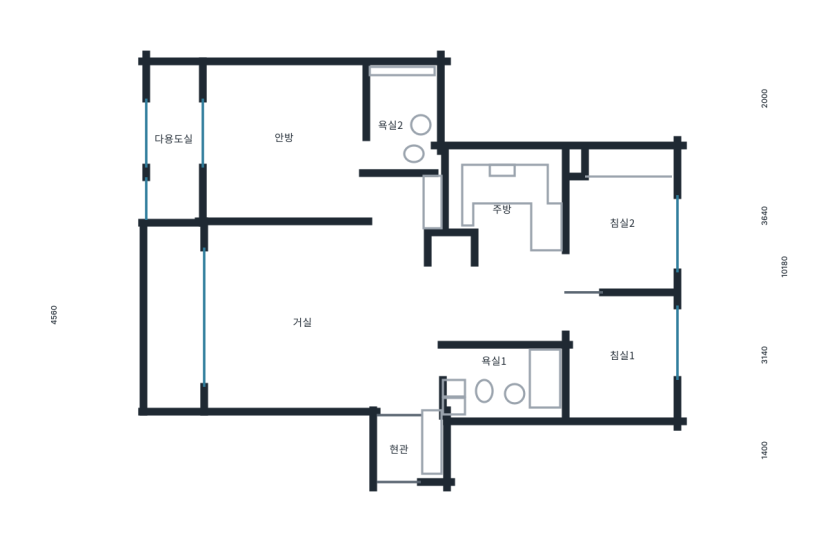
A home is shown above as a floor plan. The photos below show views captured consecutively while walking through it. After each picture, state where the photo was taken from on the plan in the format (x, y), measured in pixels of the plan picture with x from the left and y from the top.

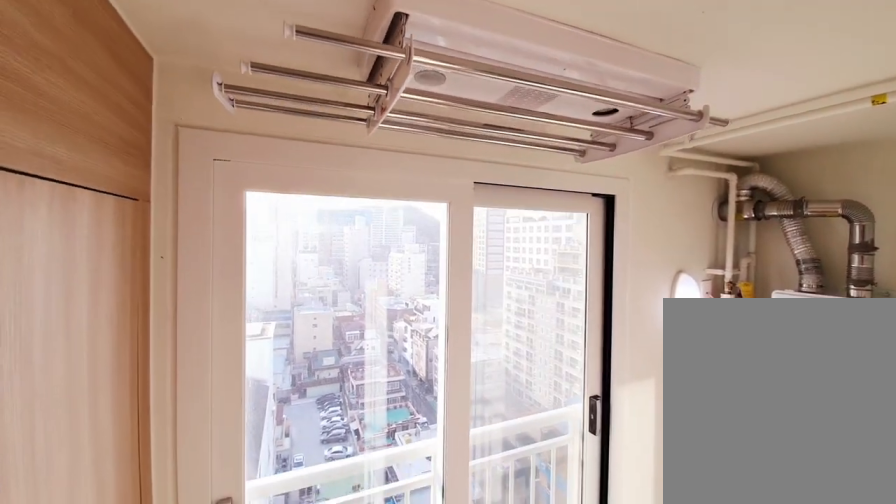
(195, 162)
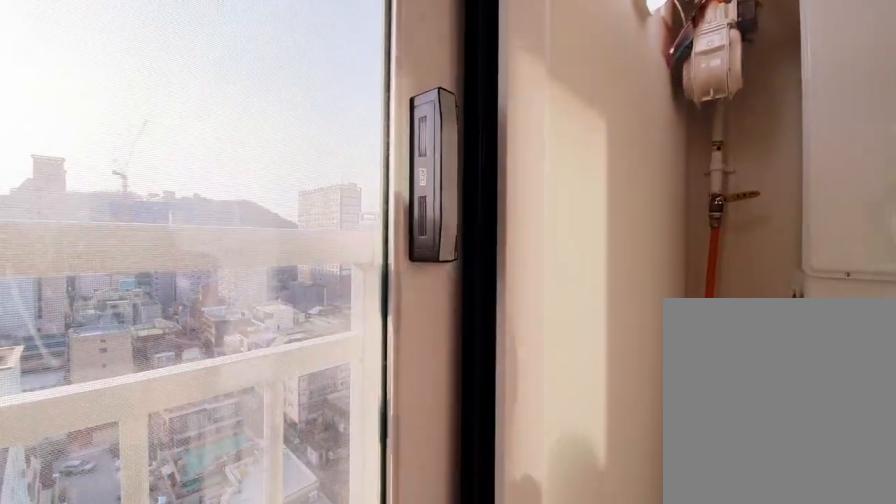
(196, 160)
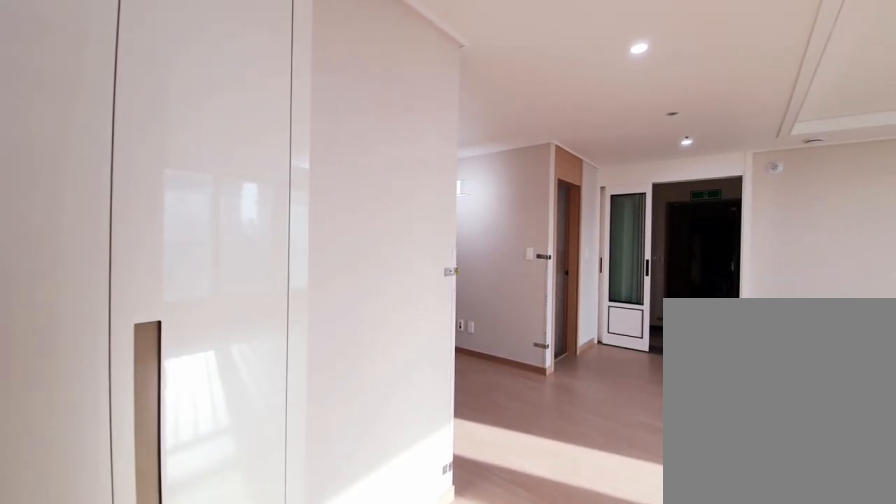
(394, 214)
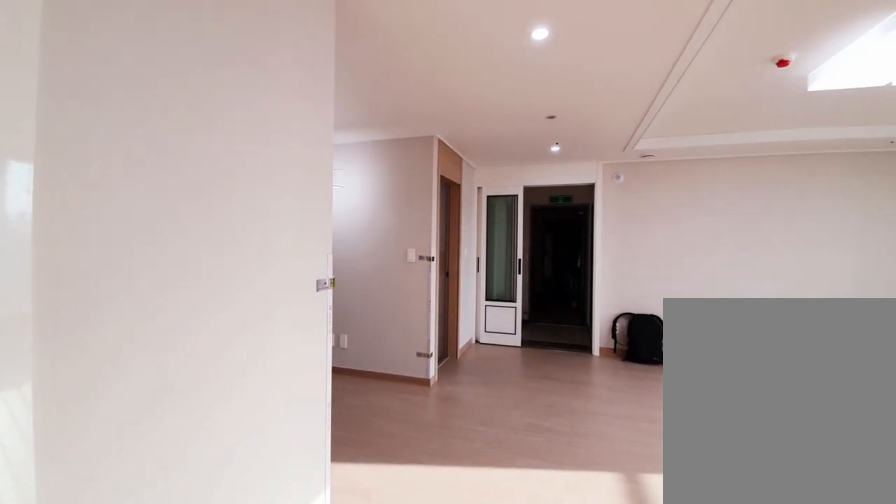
(392, 215)
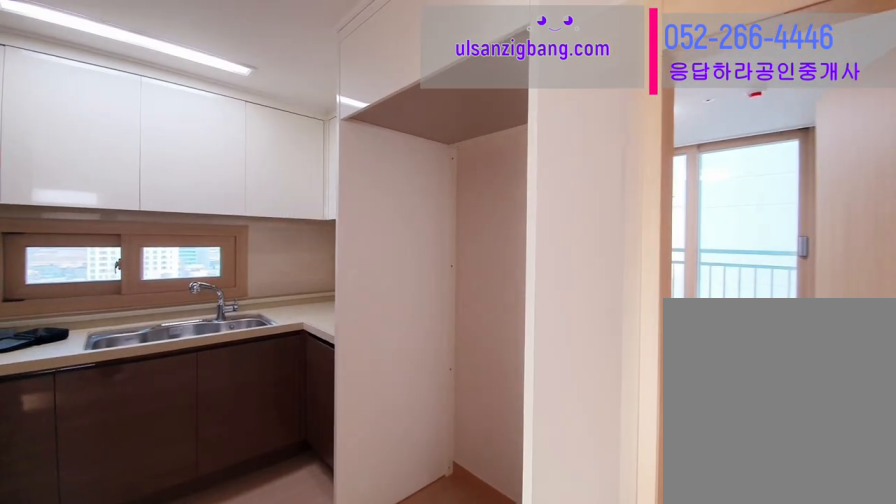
(509, 218)
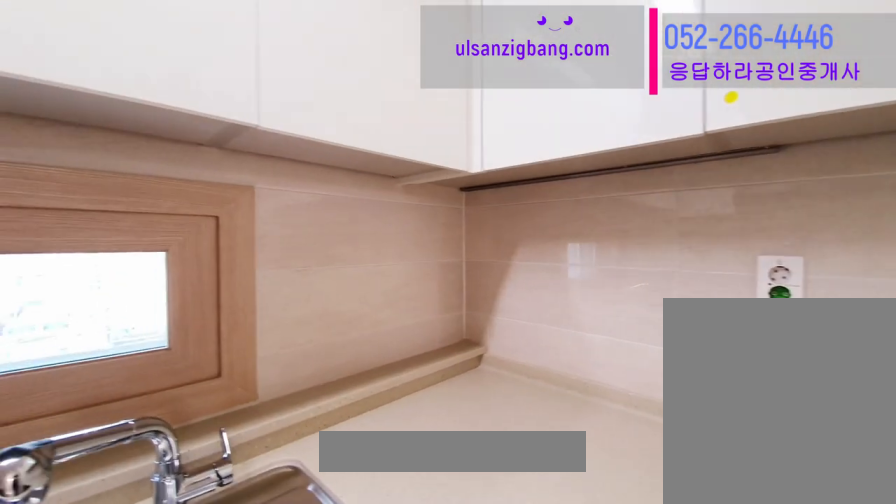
(508, 218)
